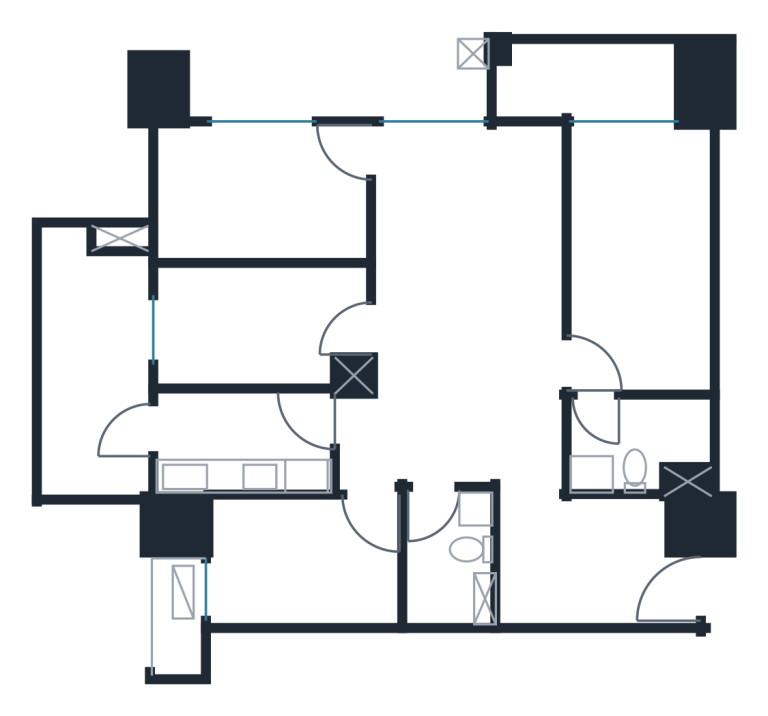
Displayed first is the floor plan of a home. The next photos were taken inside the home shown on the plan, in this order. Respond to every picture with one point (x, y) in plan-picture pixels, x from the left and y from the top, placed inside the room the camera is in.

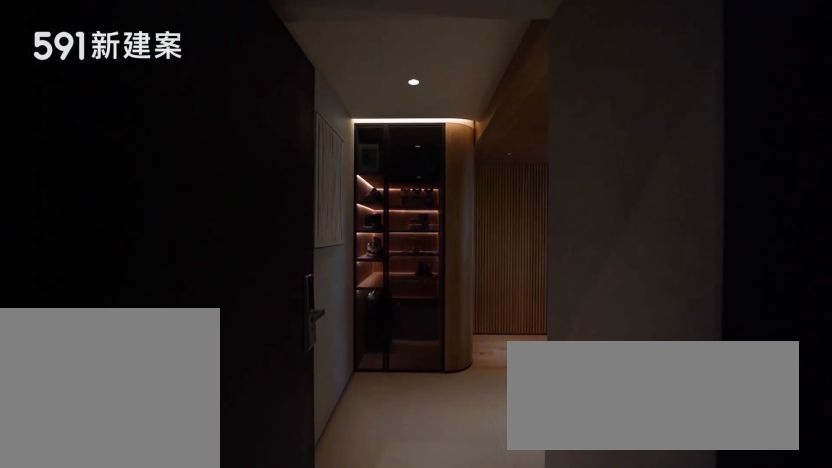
(654, 581)
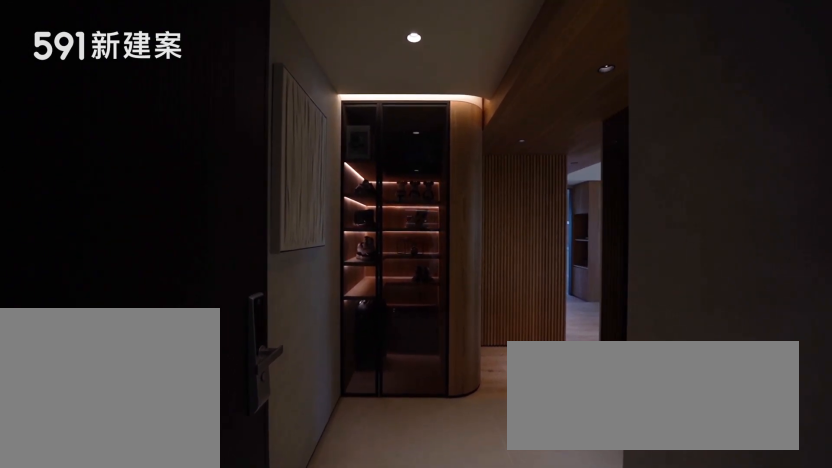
(654, 581)
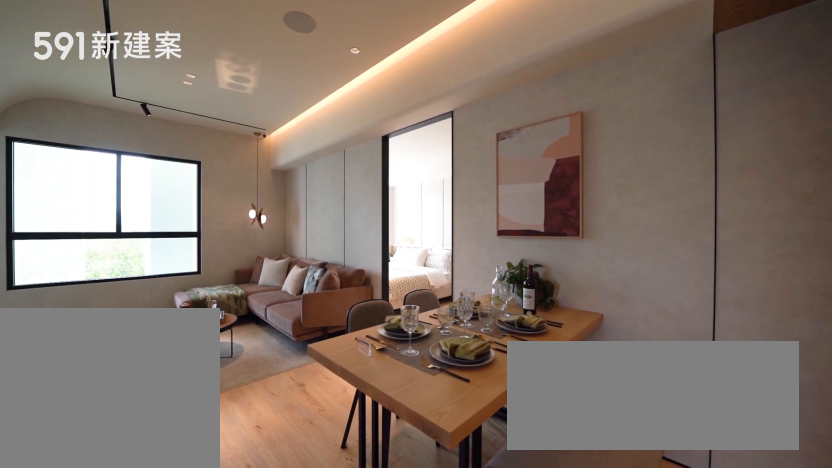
(474, 399)
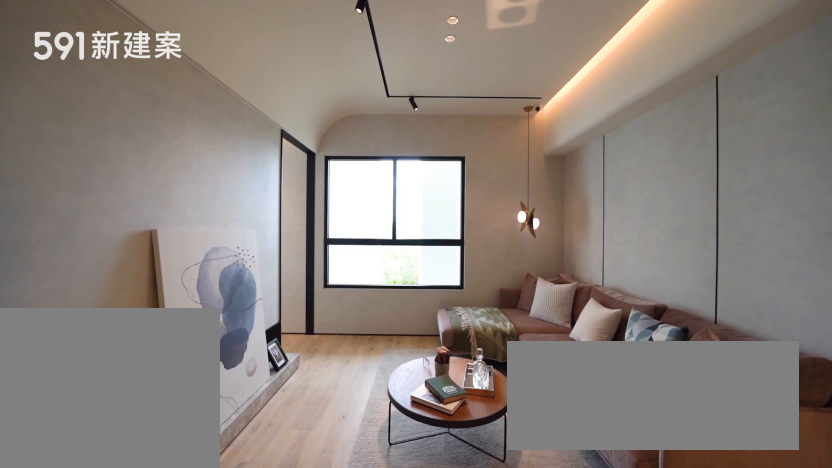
(466, 219)
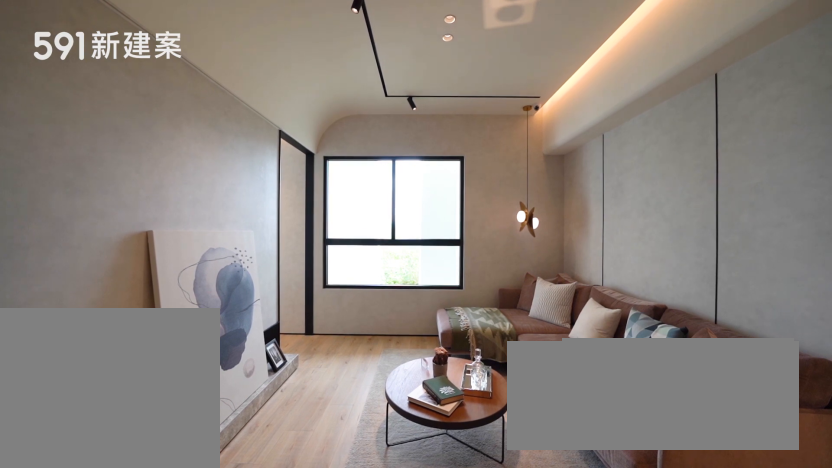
(466, 219)
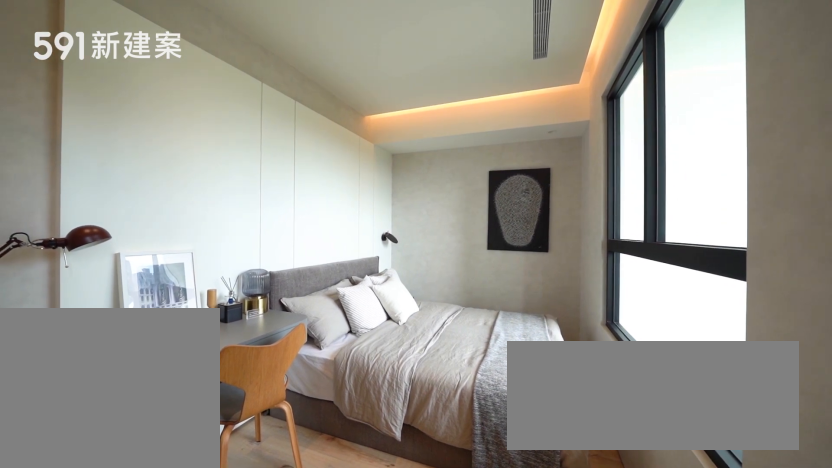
(257, 196)
